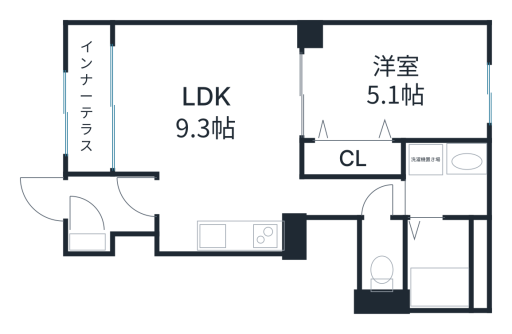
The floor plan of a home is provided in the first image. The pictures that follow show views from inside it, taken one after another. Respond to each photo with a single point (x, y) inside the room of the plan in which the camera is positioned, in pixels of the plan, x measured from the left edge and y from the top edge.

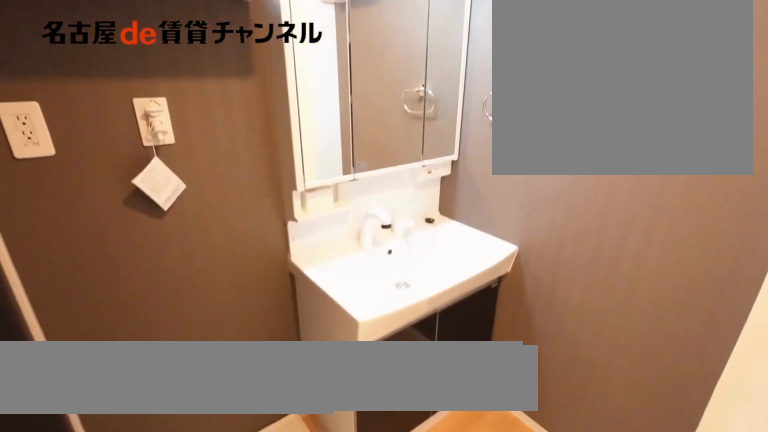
(445, 178)
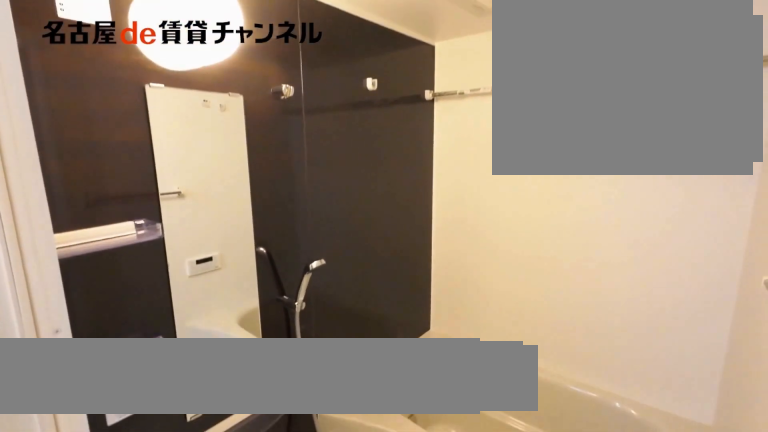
(445, 262)
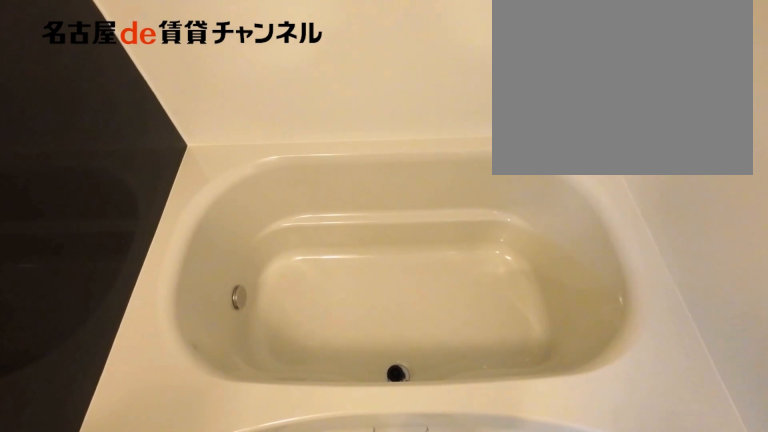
(445, 262)
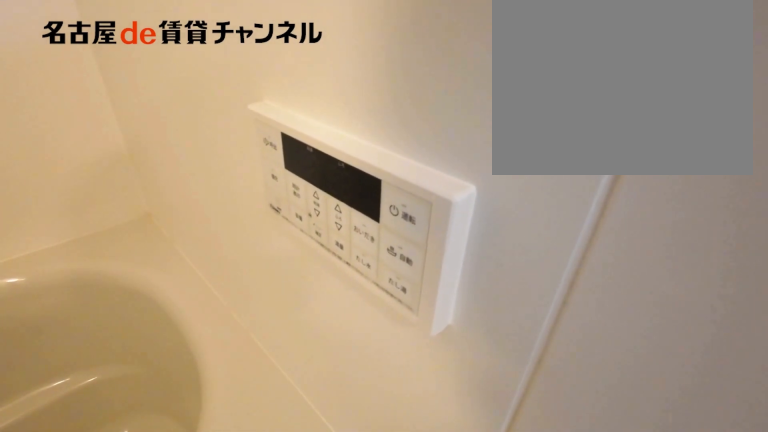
(445, 262)
